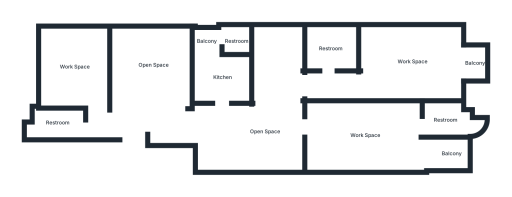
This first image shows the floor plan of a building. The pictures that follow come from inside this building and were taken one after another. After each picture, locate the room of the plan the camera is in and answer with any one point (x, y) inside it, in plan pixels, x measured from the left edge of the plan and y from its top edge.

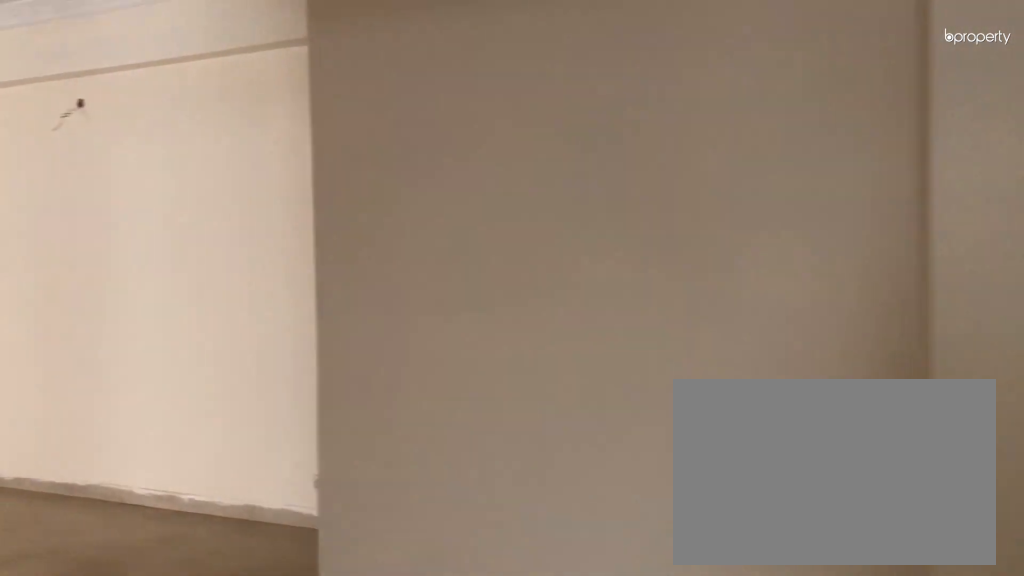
(184, 120)
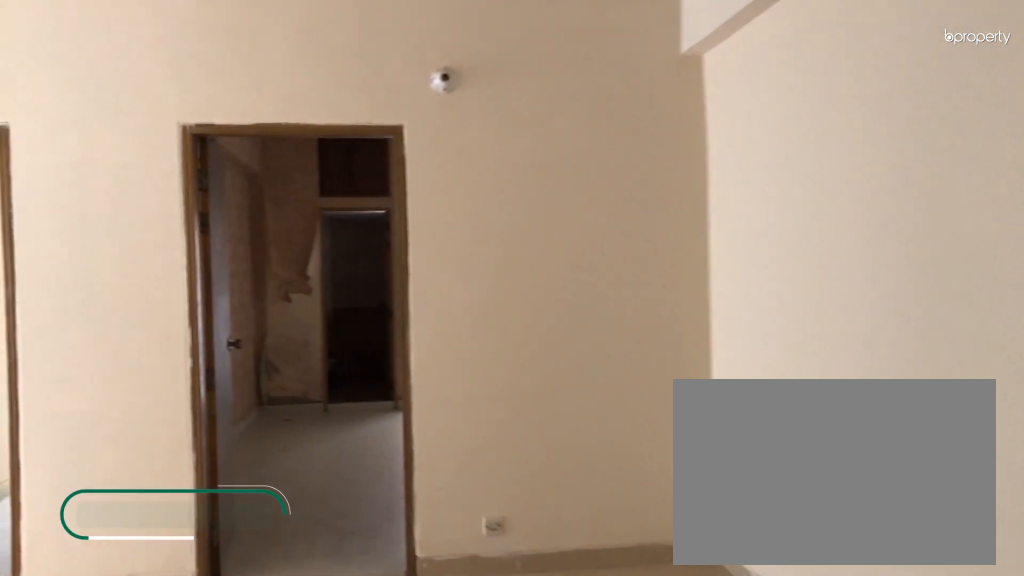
(264, 132)
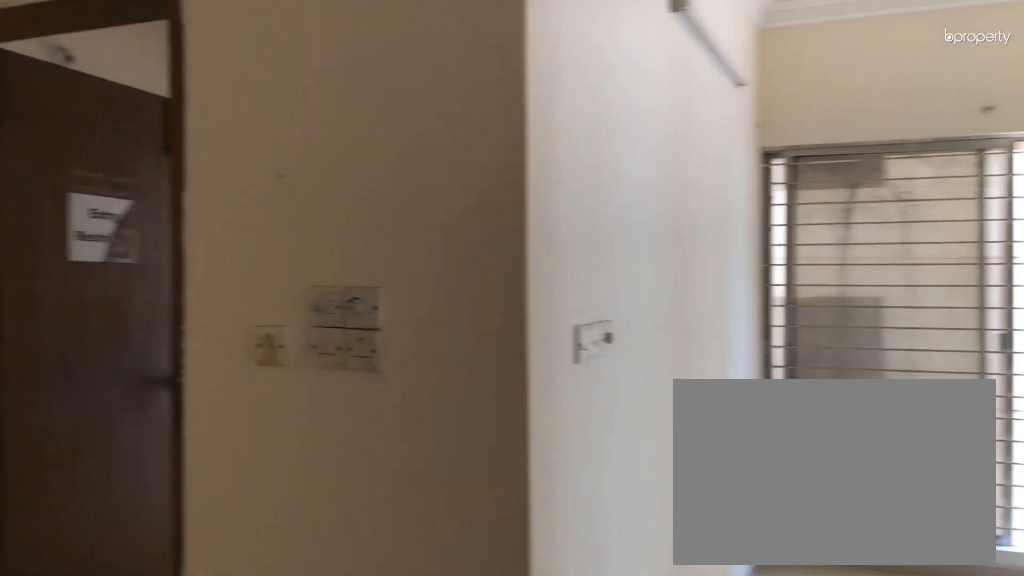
(264, 132)
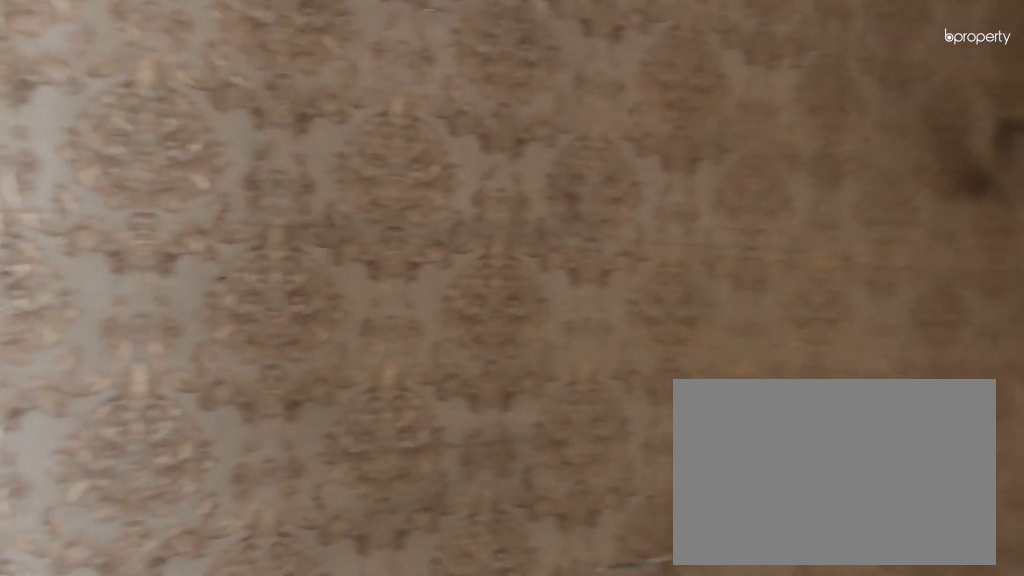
(365, 136)
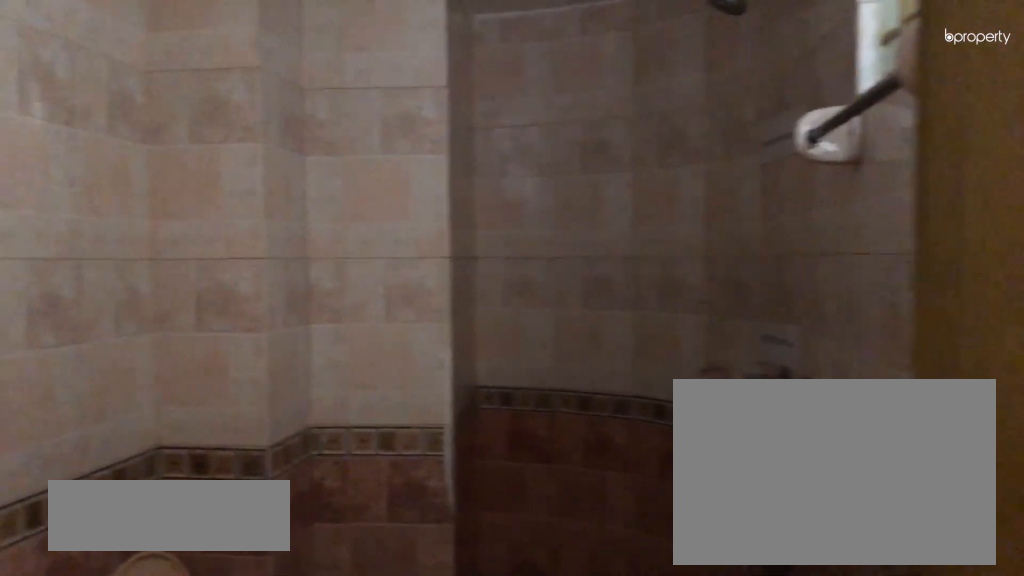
(445, 122)
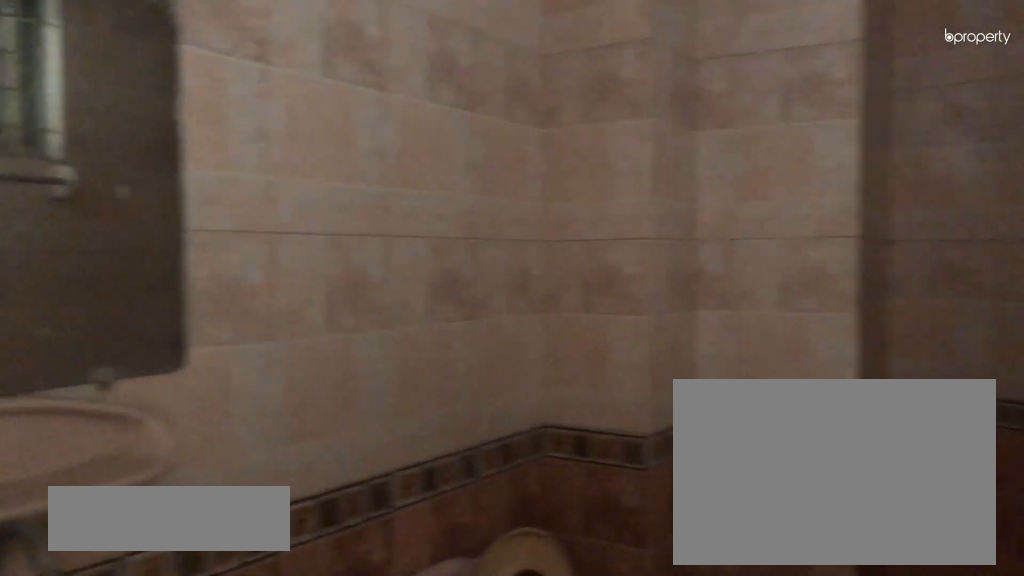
(445, 122)
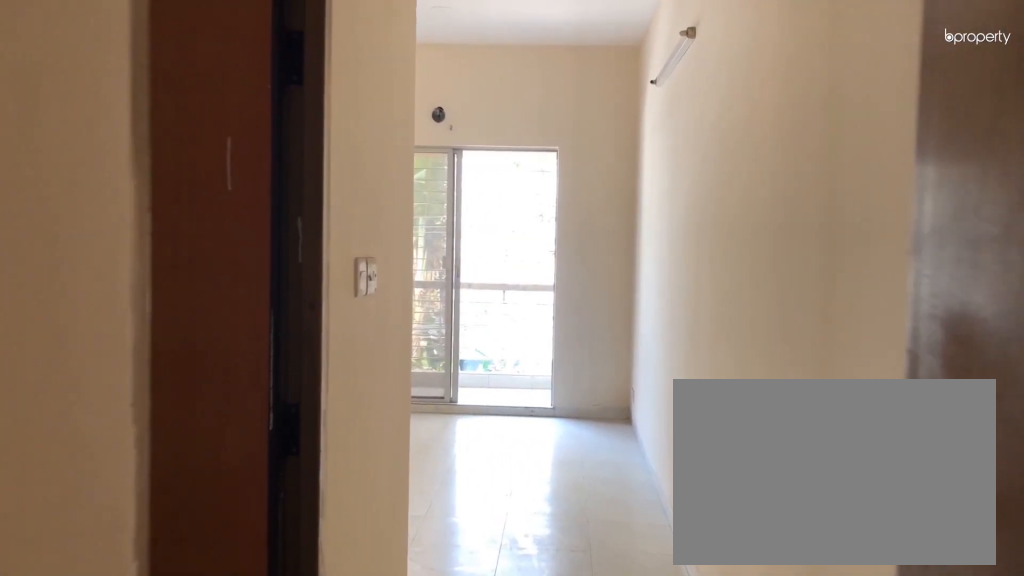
(320, 86)
